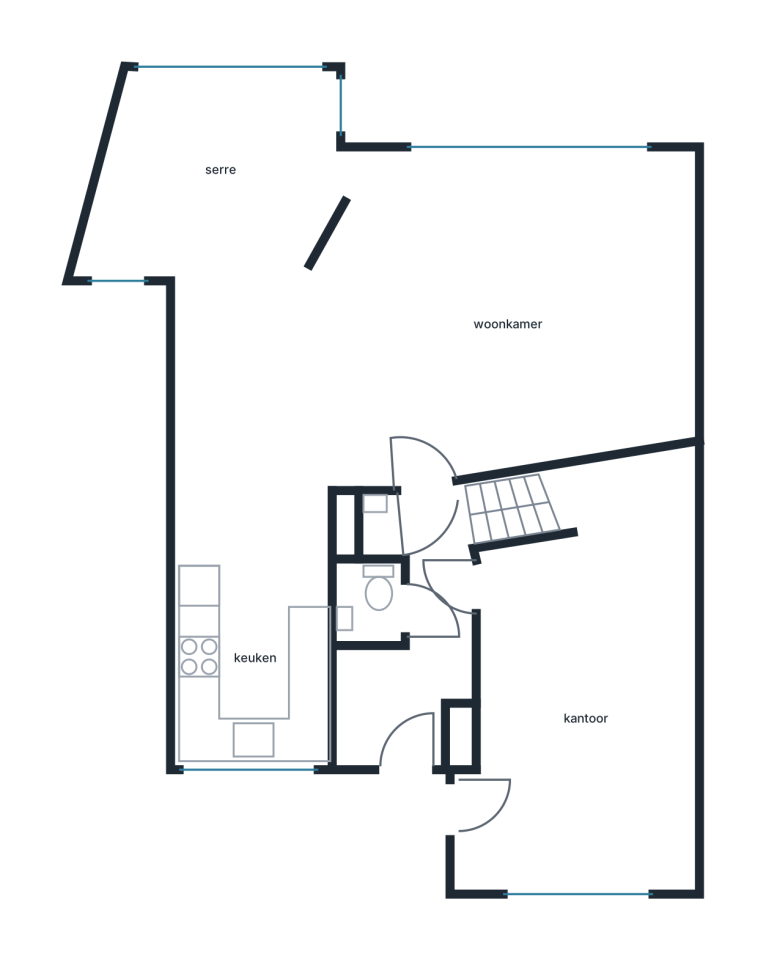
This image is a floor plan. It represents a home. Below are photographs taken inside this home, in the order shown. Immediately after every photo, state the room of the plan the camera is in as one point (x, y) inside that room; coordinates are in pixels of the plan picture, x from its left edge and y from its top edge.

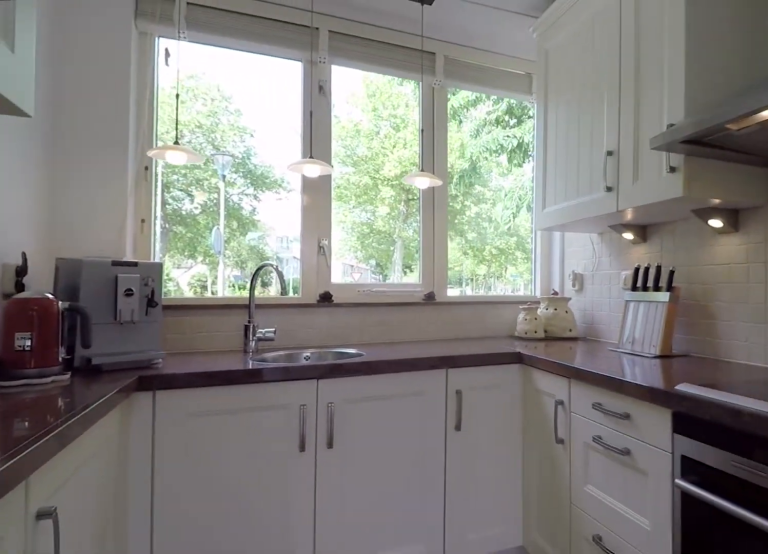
(253, 626)
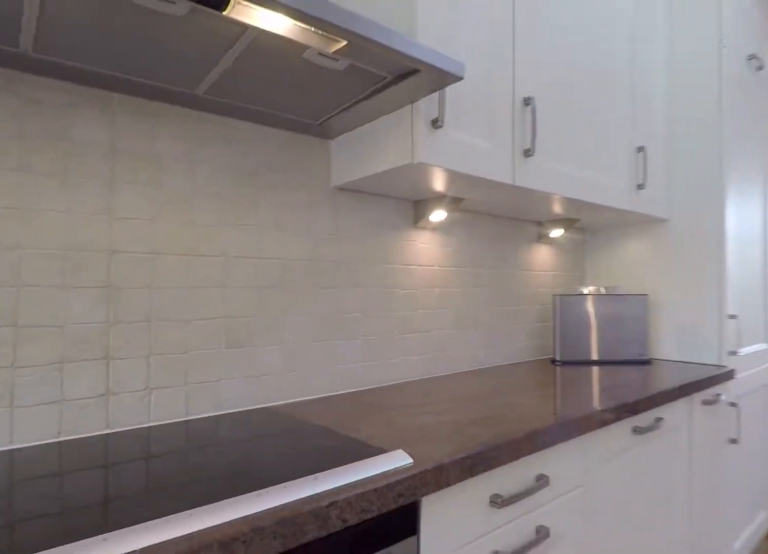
(253, 626)
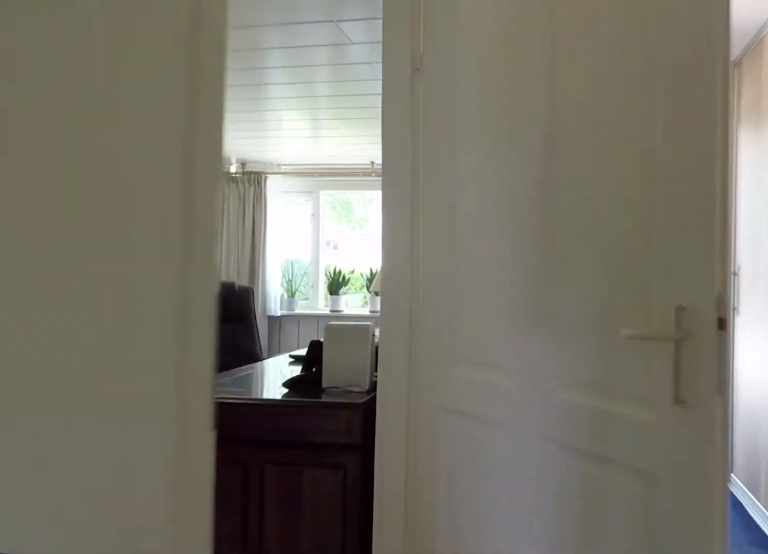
(416, 644)
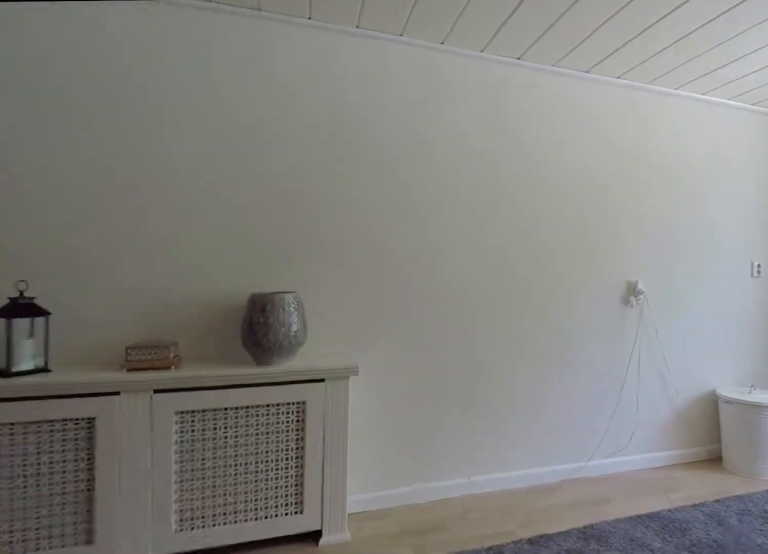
(583, 714)
